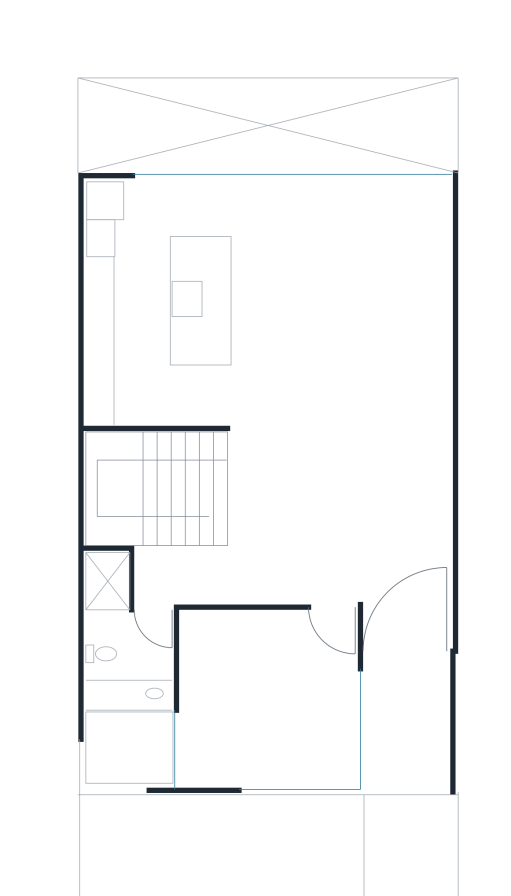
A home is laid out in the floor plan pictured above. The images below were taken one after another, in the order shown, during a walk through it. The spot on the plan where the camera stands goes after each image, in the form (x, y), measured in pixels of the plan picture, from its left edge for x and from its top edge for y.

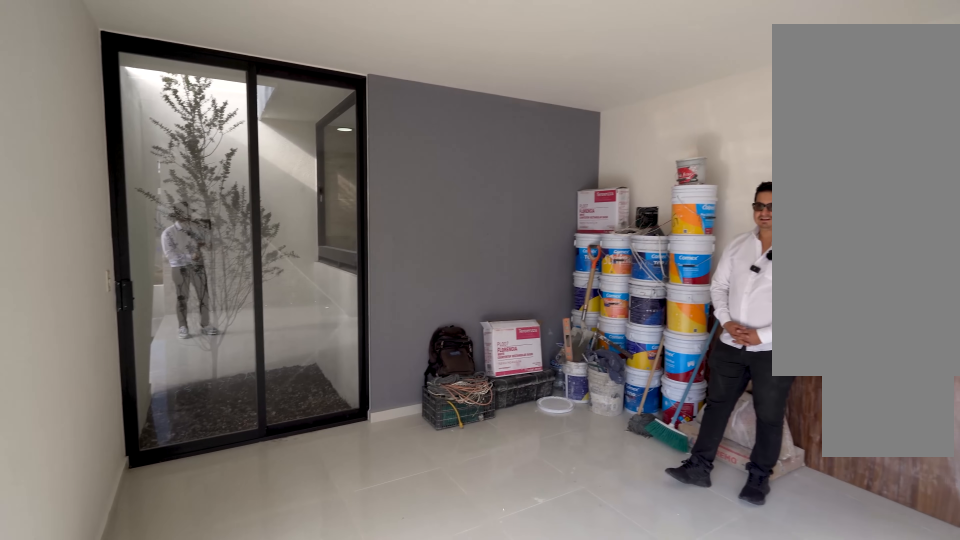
(334, 749)
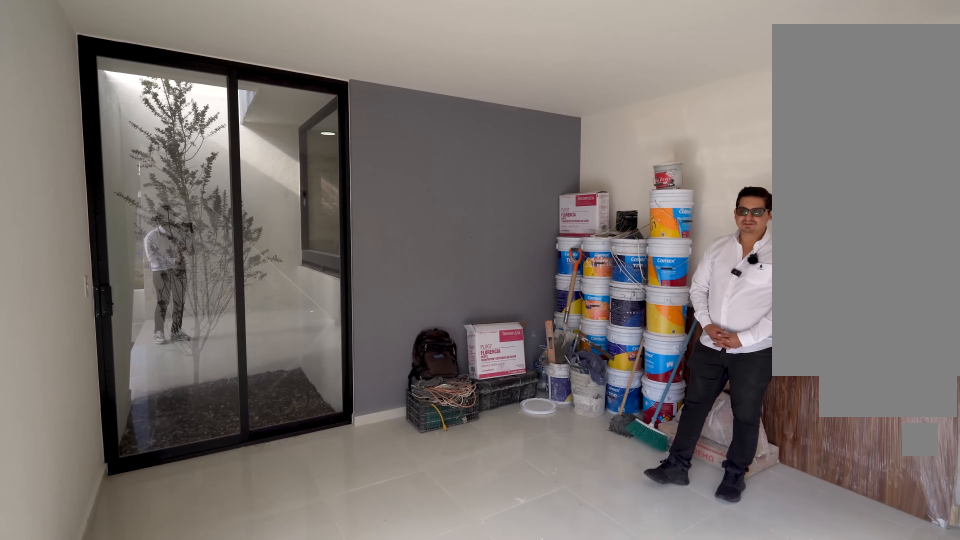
(334, 749)
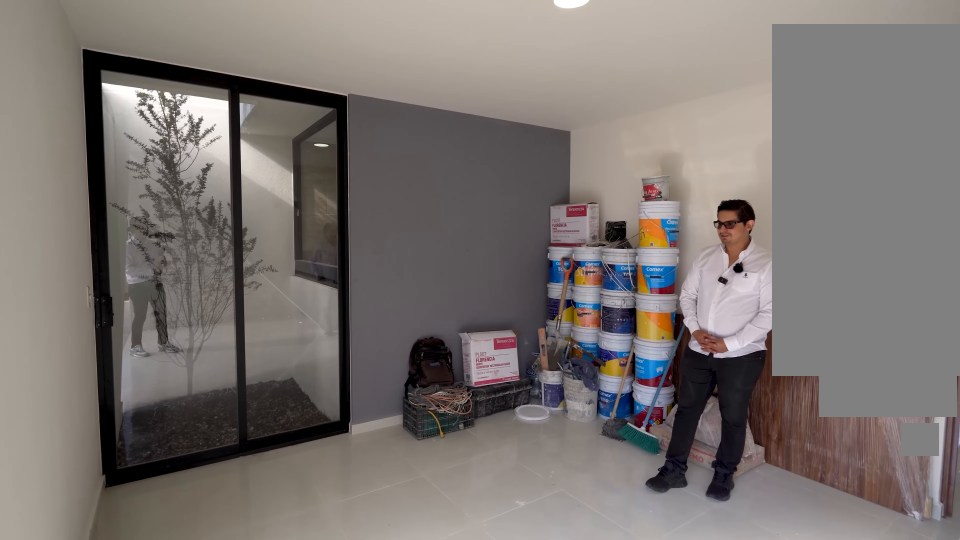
(328, 751)
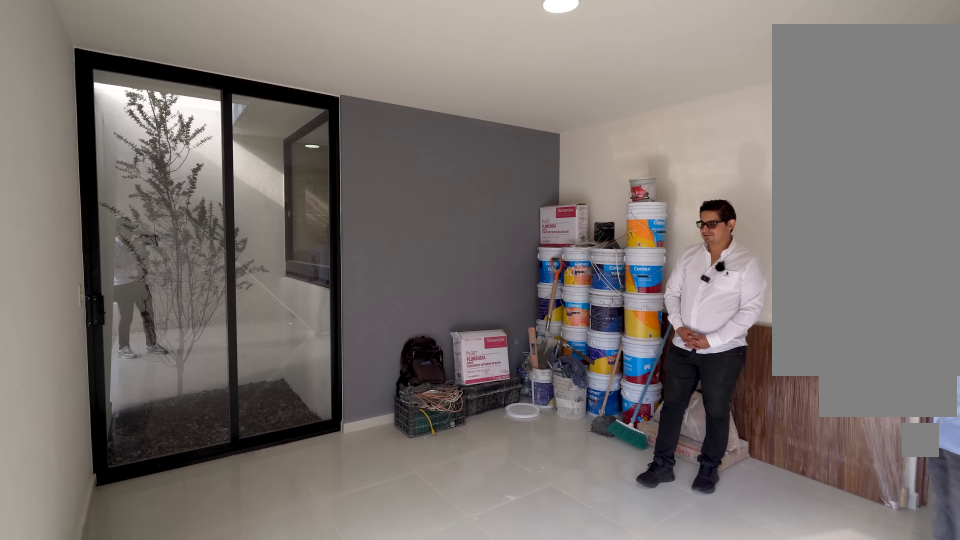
(303, 751)
